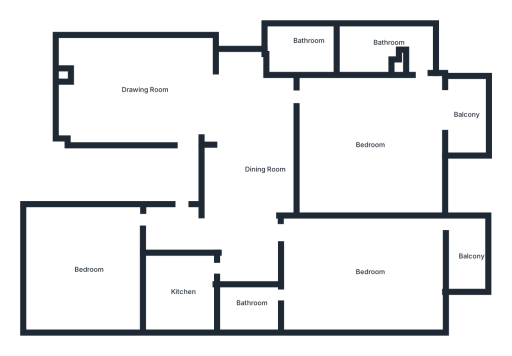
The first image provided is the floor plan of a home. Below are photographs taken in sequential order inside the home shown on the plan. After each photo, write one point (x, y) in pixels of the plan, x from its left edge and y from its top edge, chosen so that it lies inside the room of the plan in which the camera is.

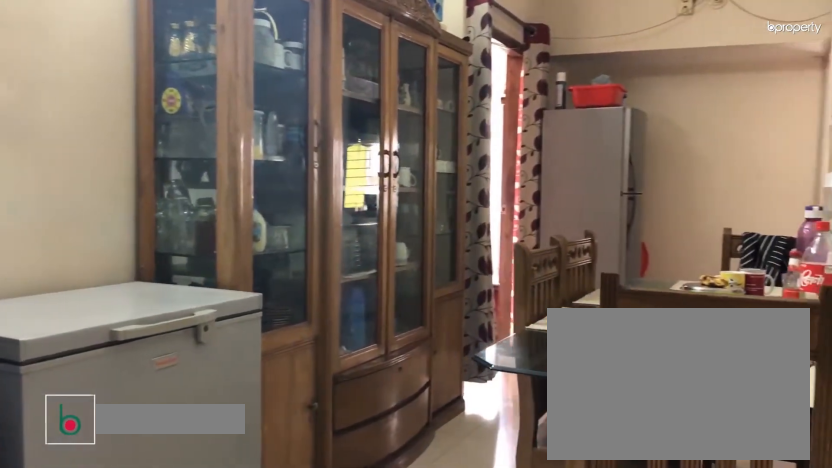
(271, 178)
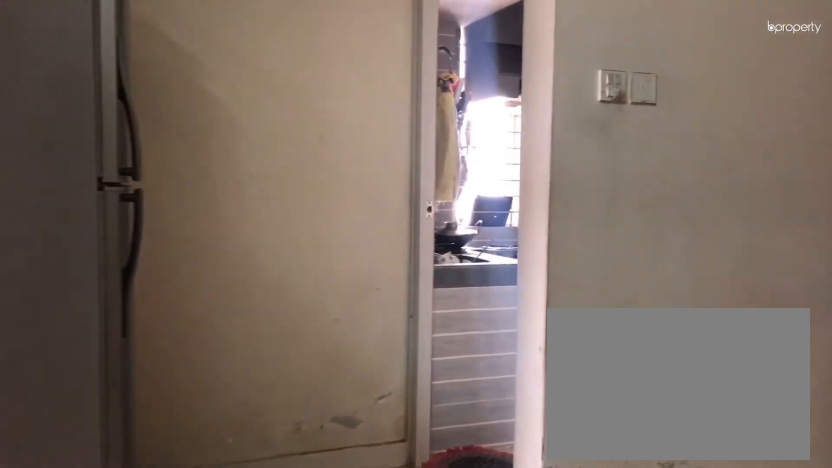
(271, 178)
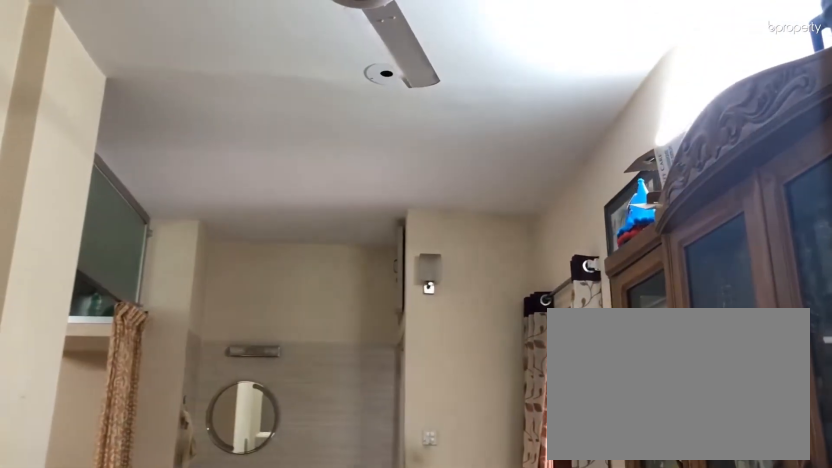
(272, 178)
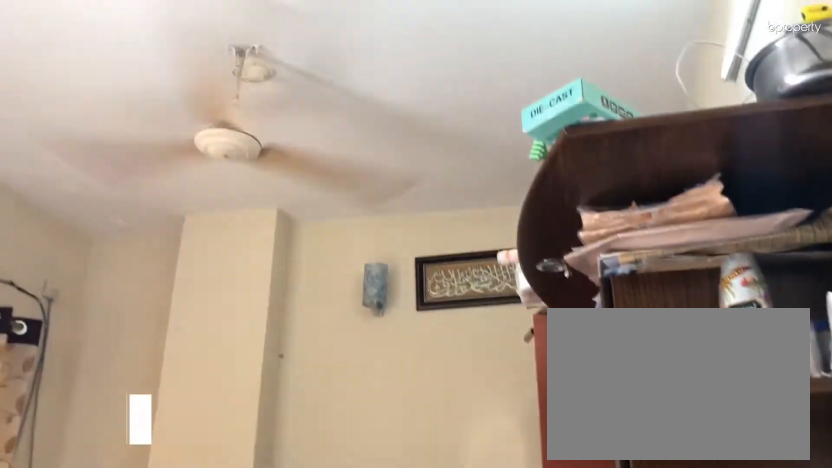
(376, 148)
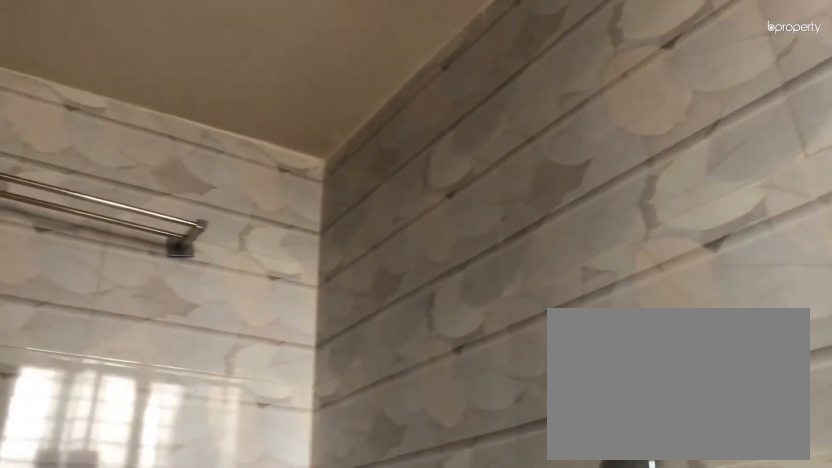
(379, 51)
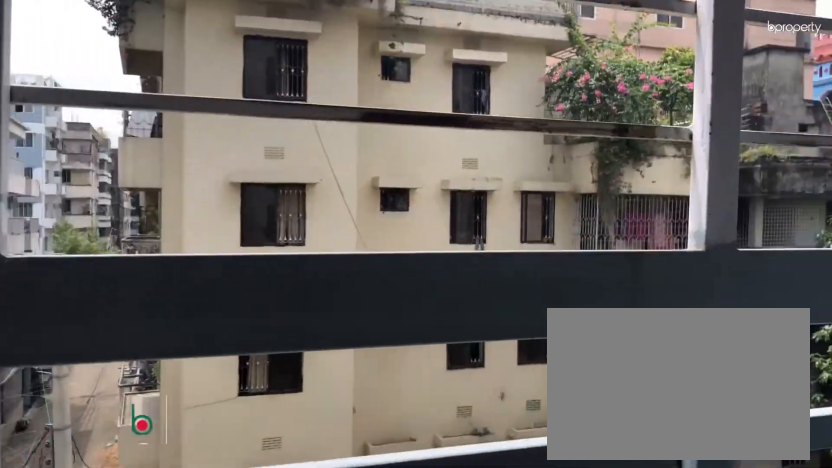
(468, 255)
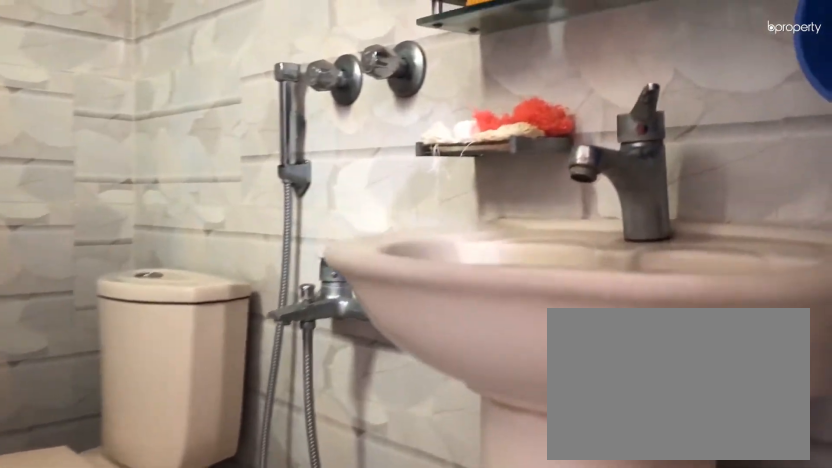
(252, 307)
